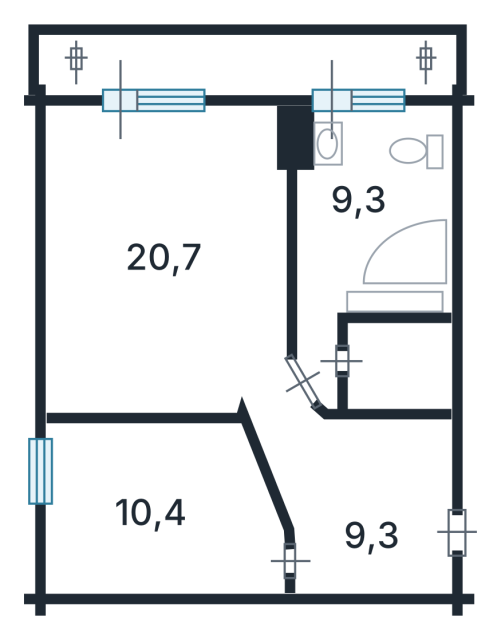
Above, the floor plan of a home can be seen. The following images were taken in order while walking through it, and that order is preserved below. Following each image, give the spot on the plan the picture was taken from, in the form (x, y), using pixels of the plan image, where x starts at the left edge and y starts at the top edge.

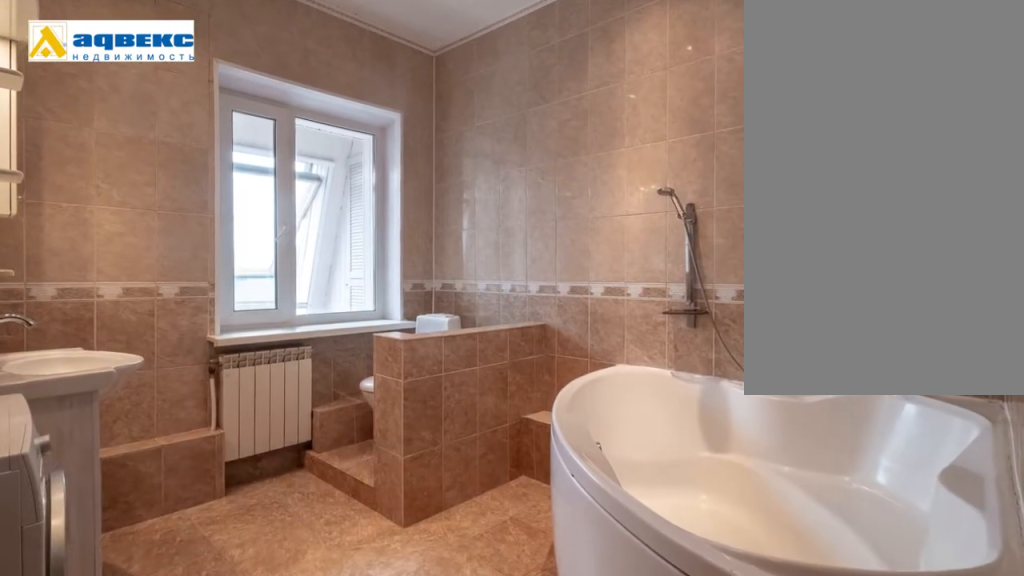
(359, 198)
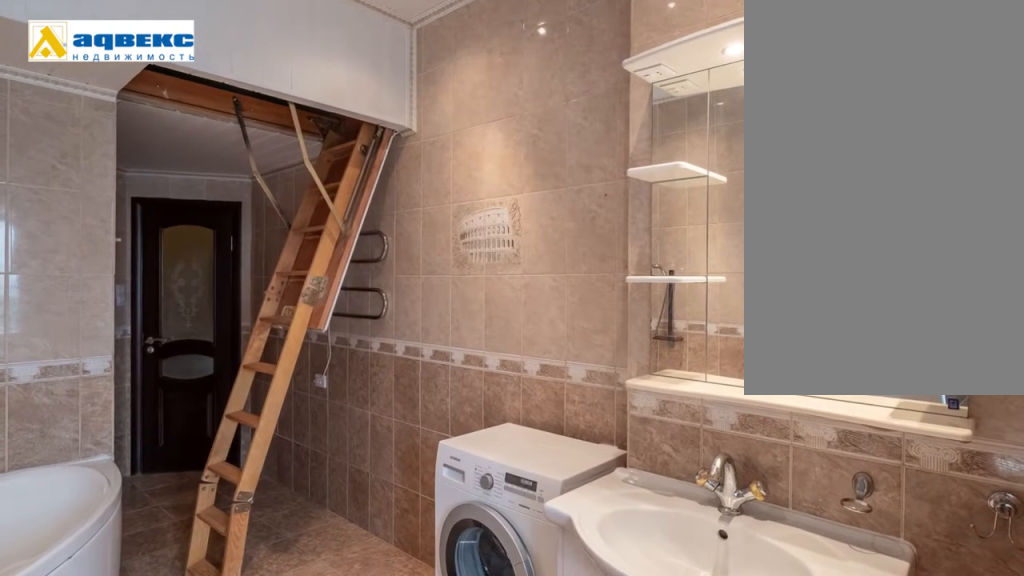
(377, 205)
